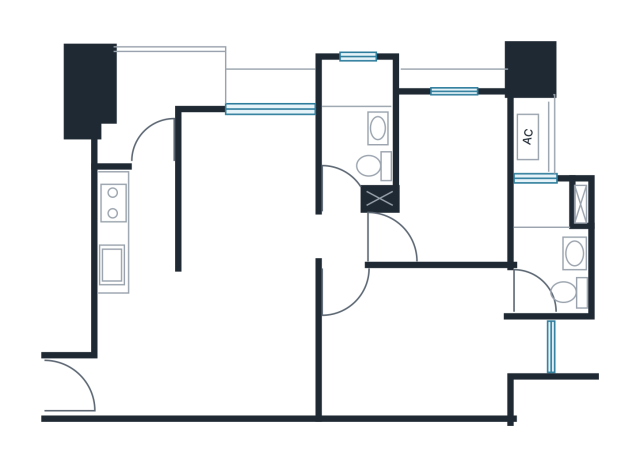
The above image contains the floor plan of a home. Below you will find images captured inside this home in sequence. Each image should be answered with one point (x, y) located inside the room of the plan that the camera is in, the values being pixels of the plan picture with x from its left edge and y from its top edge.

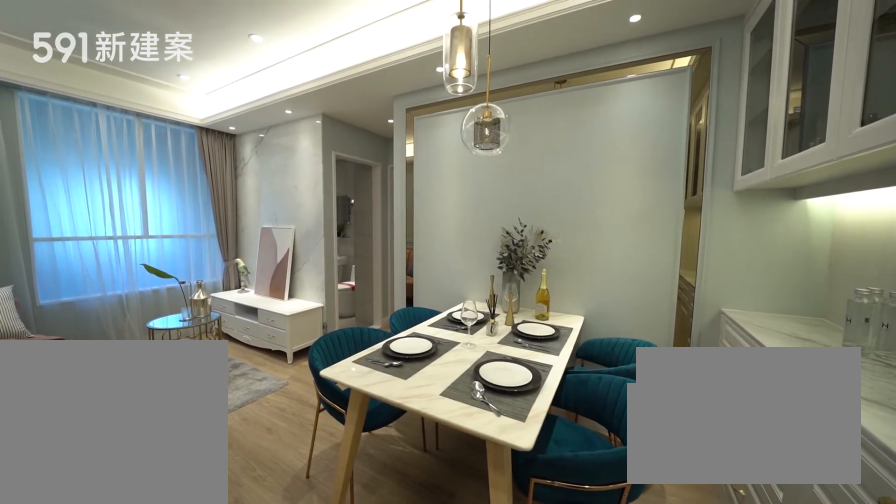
(247, 342)
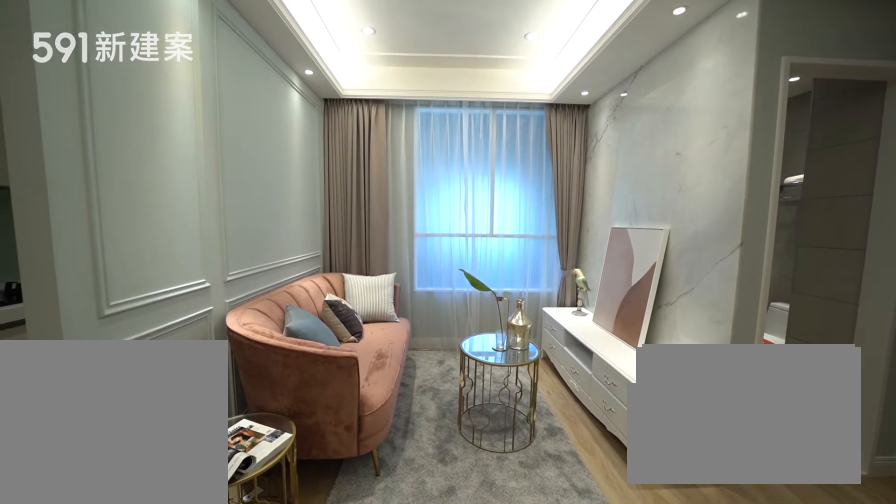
(246, 181)
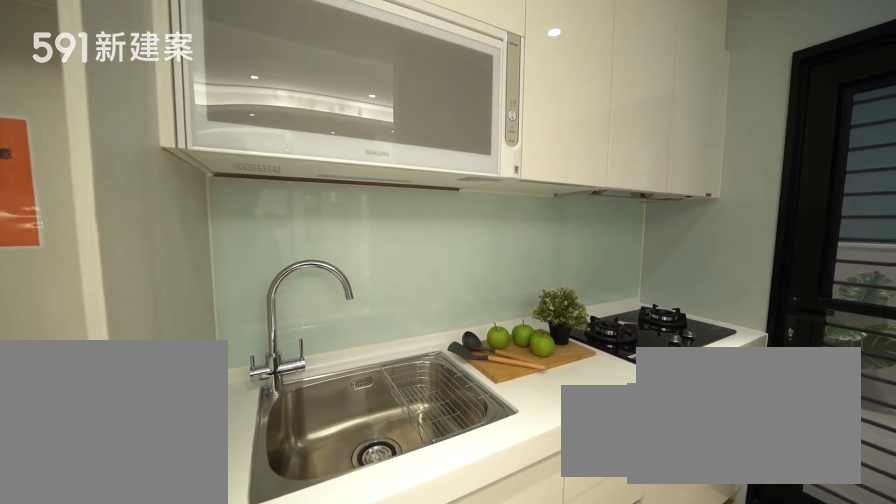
(136, 244)
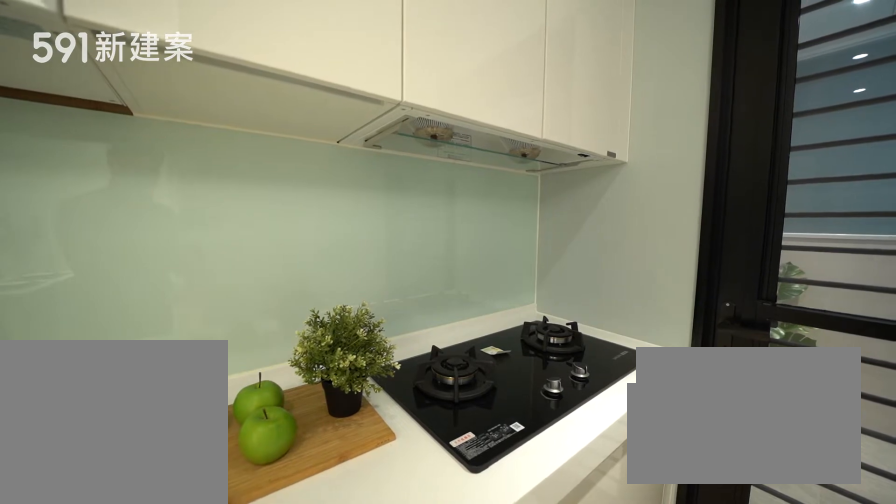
(136, 244)
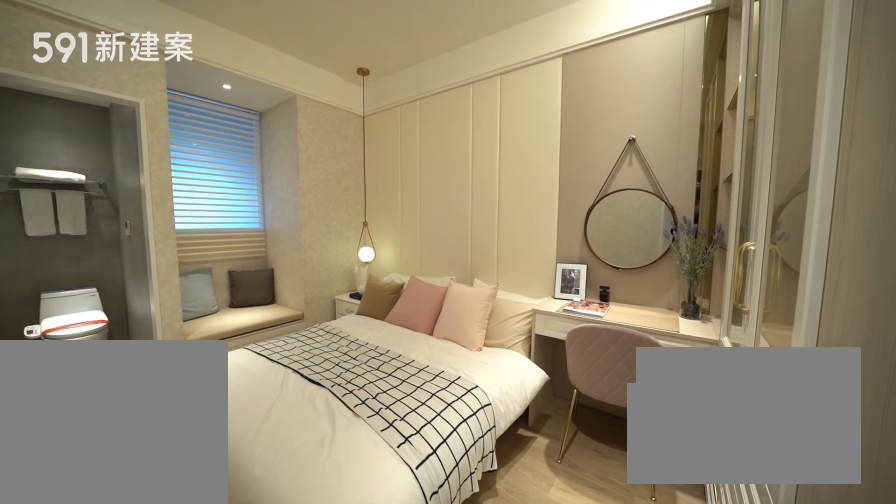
(418, 343)
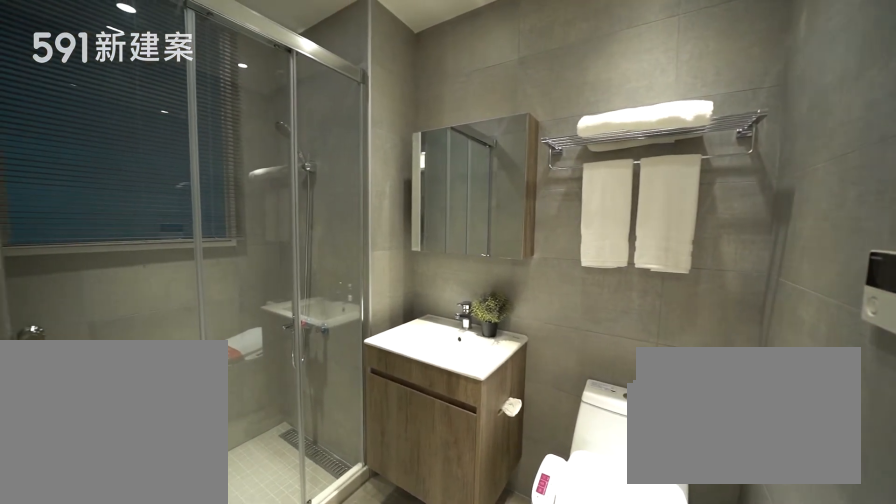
(553, 238)
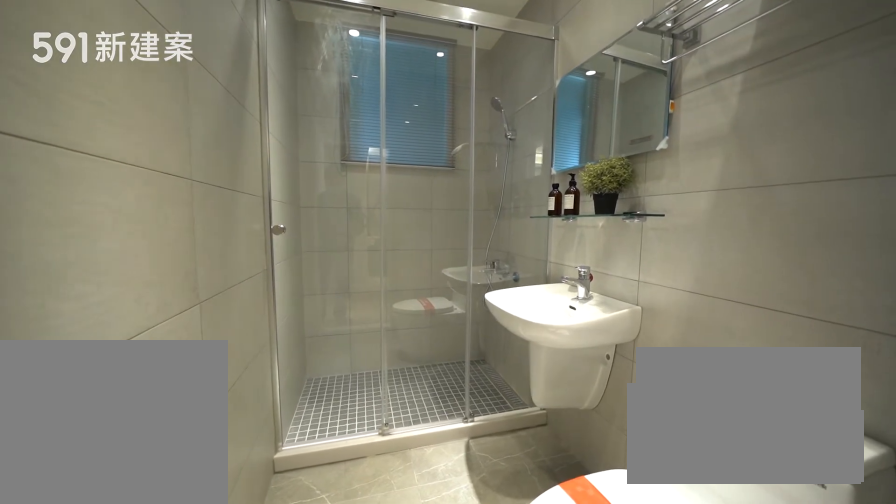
(356, 125)
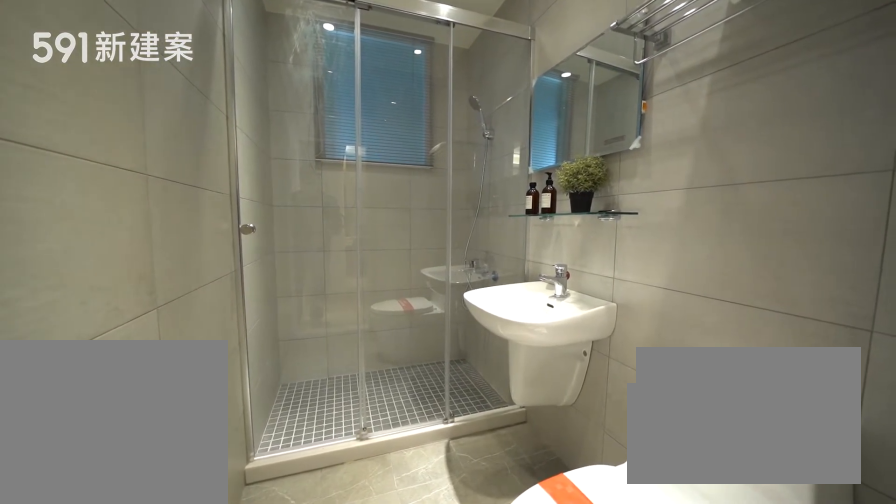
(356, 125)
